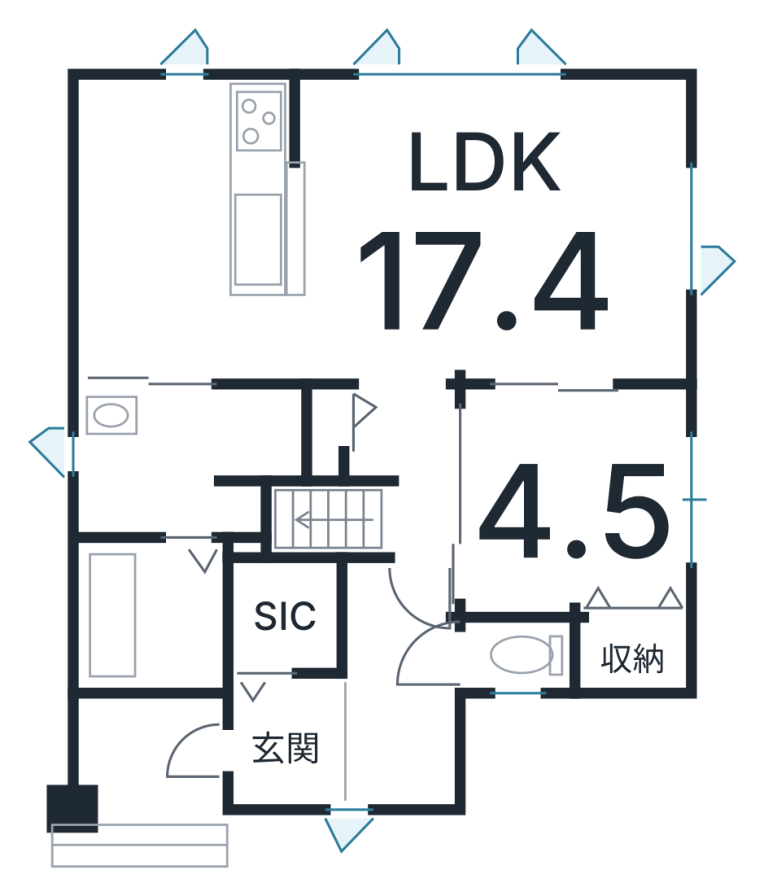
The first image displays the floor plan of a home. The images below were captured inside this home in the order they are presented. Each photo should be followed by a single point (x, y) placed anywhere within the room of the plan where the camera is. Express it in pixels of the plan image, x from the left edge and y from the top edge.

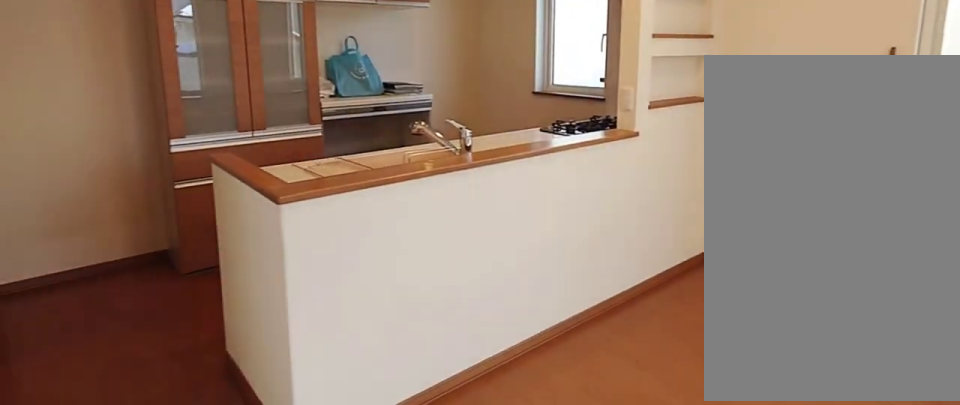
(494, 257)
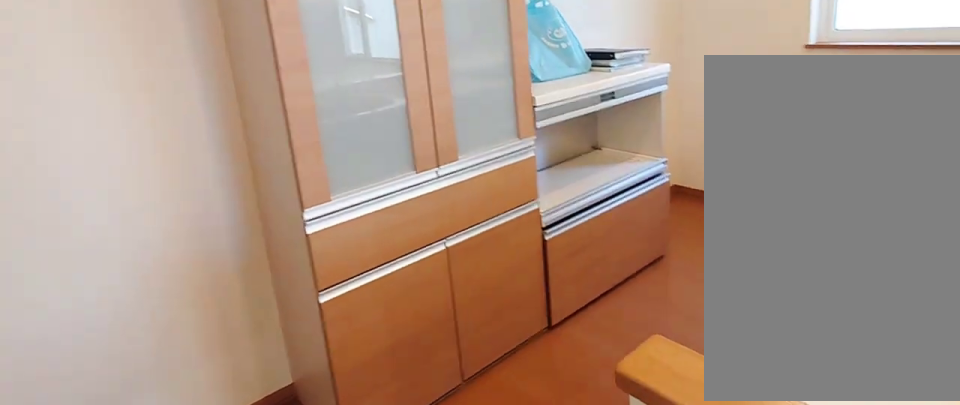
(191, 245)
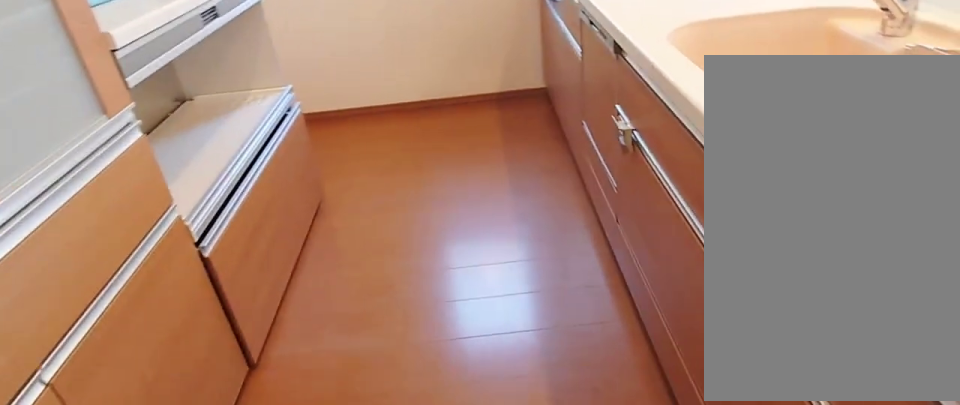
(191, 245)
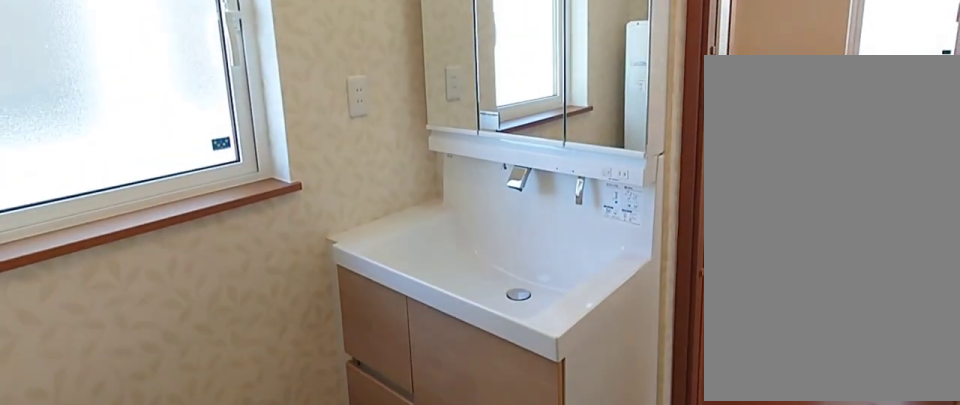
(158, 458)
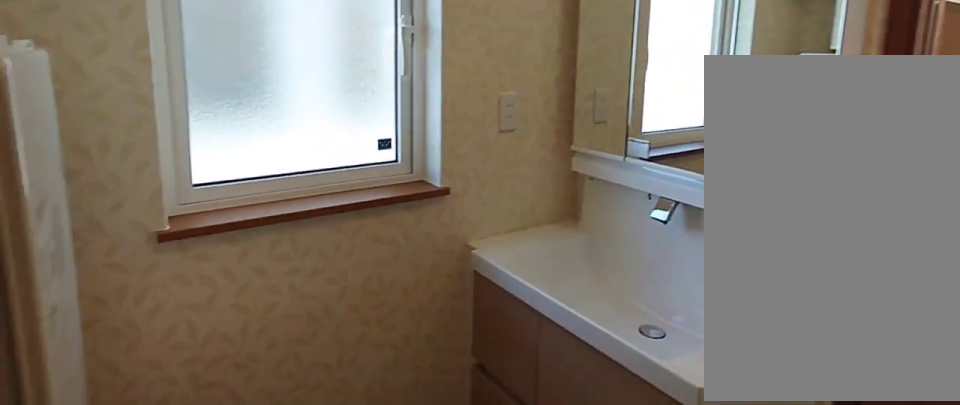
(158, 458)
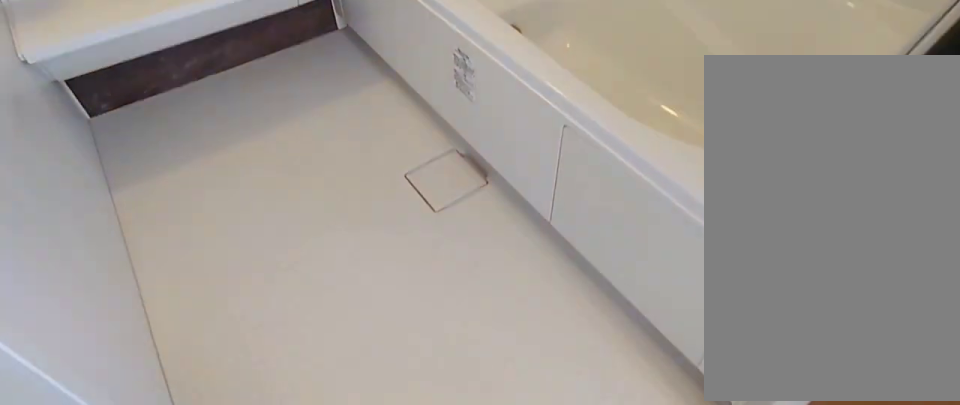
(148, 618)
